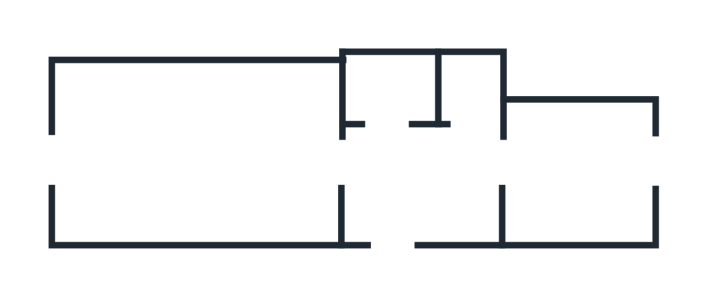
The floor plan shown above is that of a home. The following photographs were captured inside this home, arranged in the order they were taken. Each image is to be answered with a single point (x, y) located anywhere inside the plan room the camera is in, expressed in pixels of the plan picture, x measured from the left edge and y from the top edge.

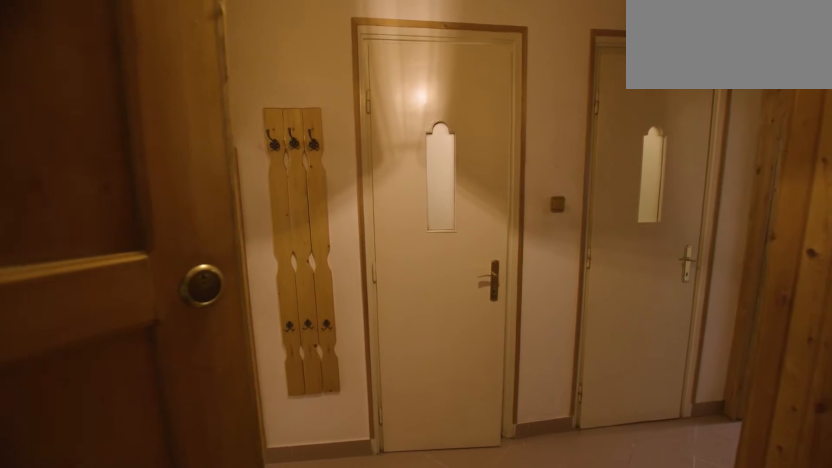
(392, 190)
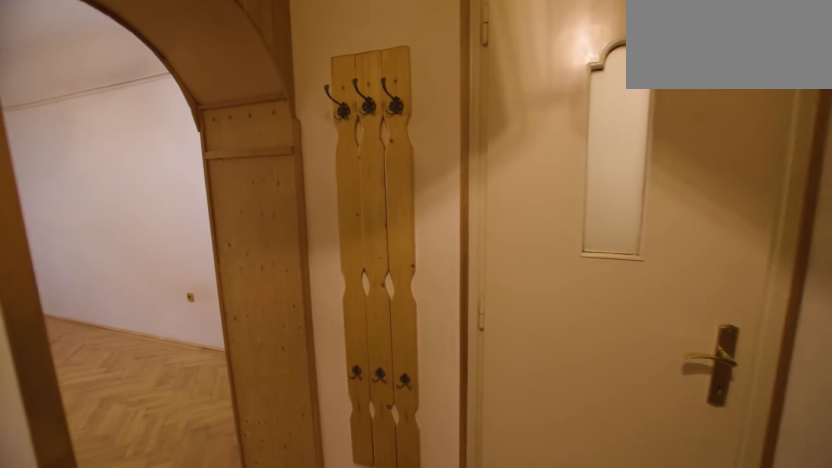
(392, 190)
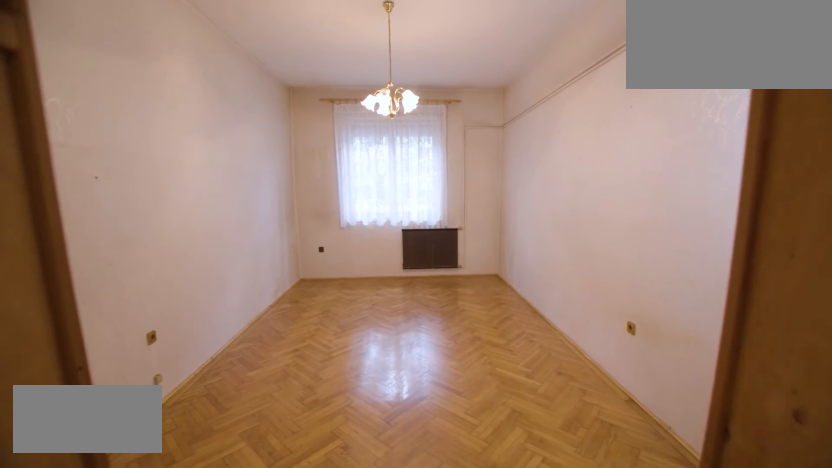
(203, 158)
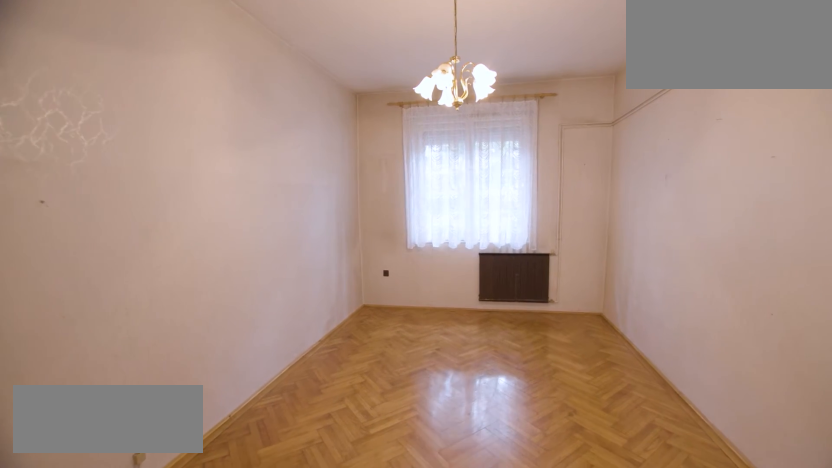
(202, 158)
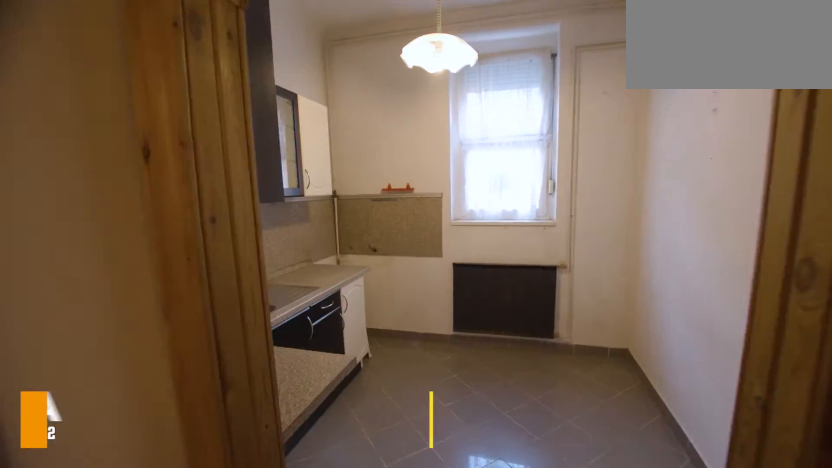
(426, 182)
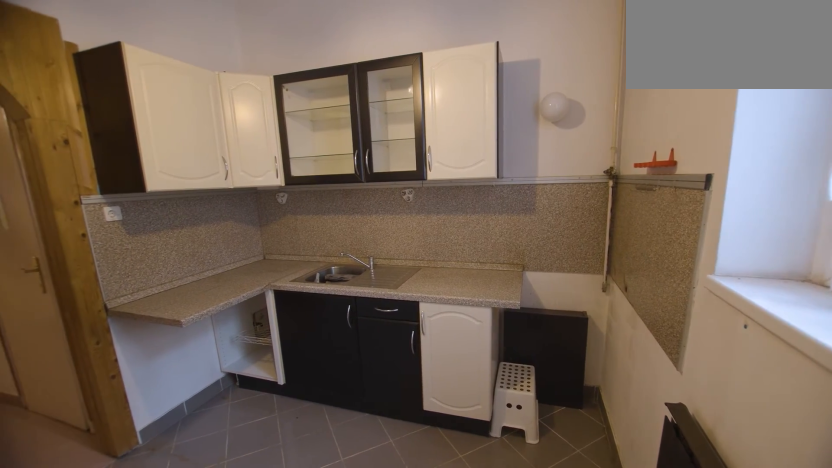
(583, 172)
